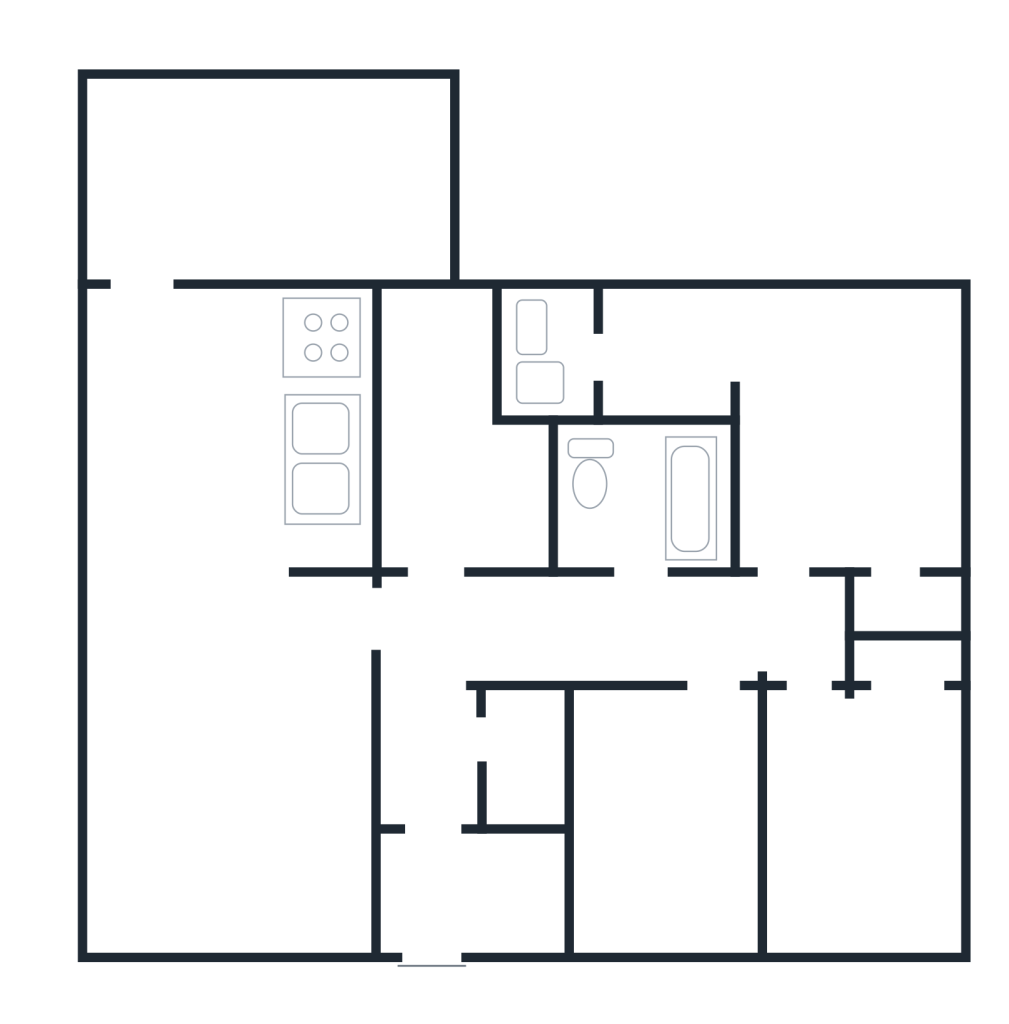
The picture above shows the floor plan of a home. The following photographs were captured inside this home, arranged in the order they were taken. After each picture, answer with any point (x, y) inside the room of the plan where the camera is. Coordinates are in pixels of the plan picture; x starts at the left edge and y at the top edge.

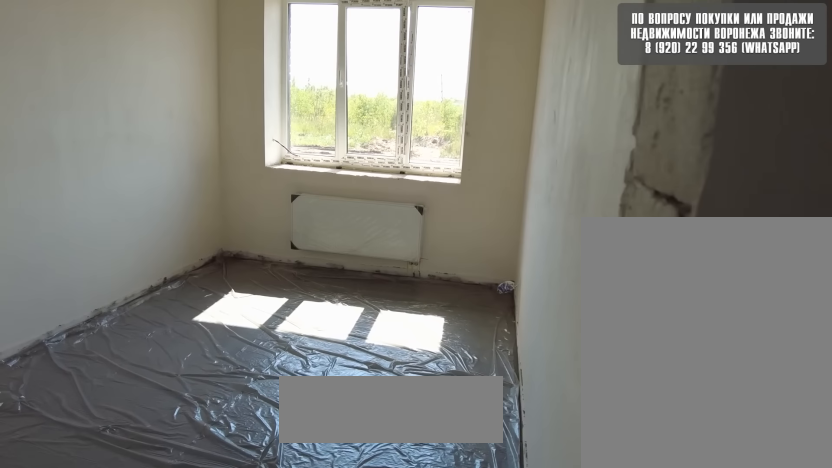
(834, 779)
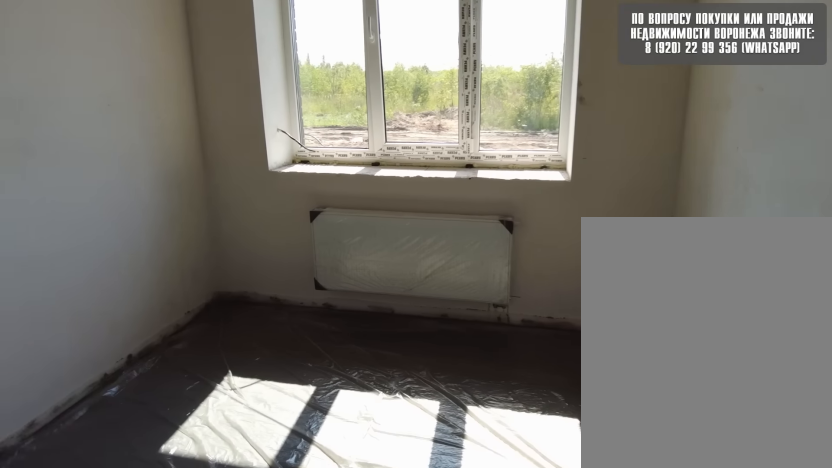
(838, 812)
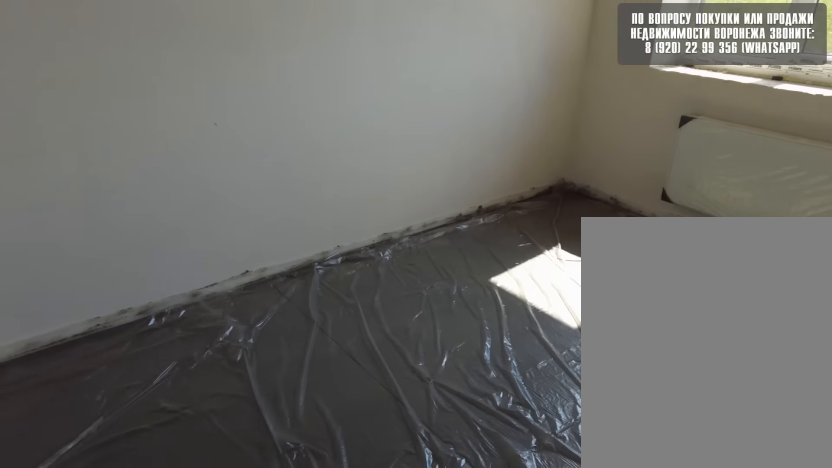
(836, 771)
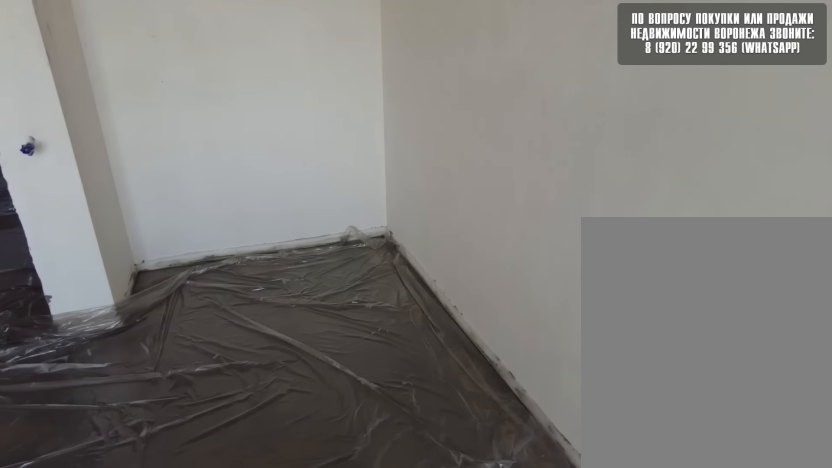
(837, 809)
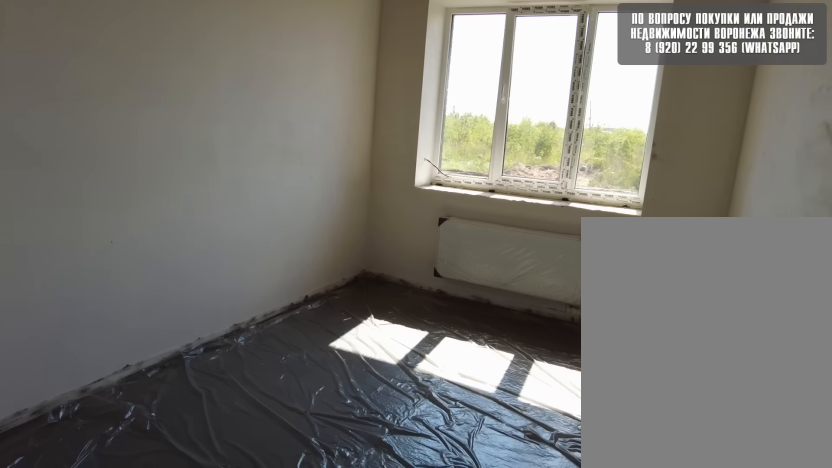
(838, 812)
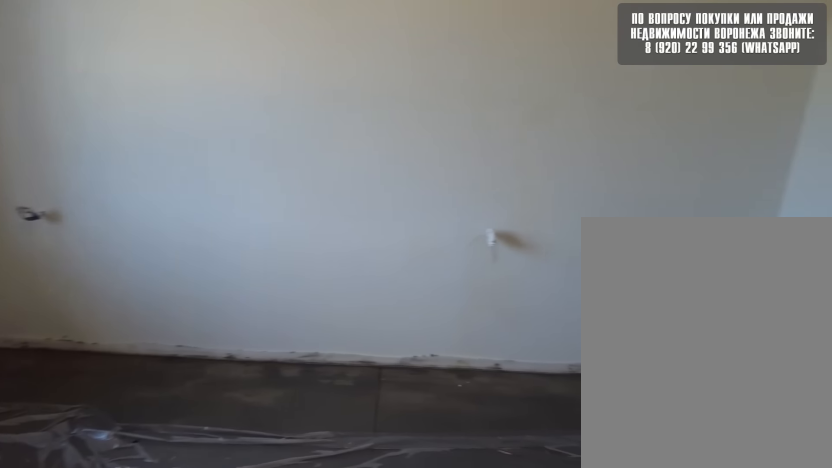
(831, 556)
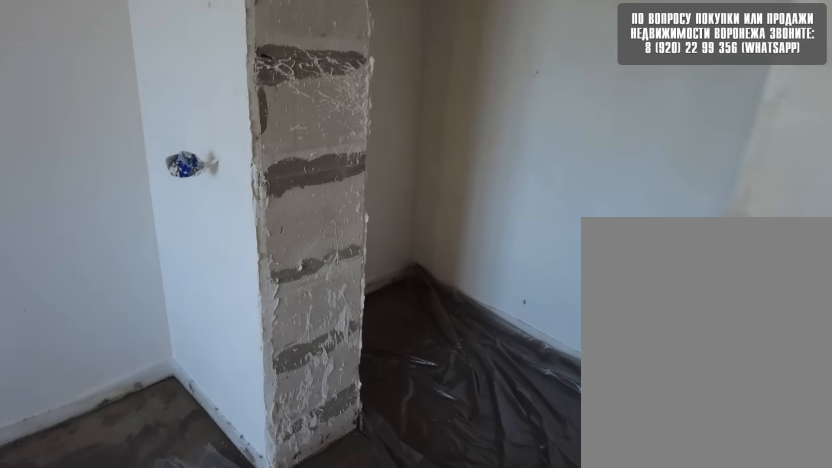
(830, 556)
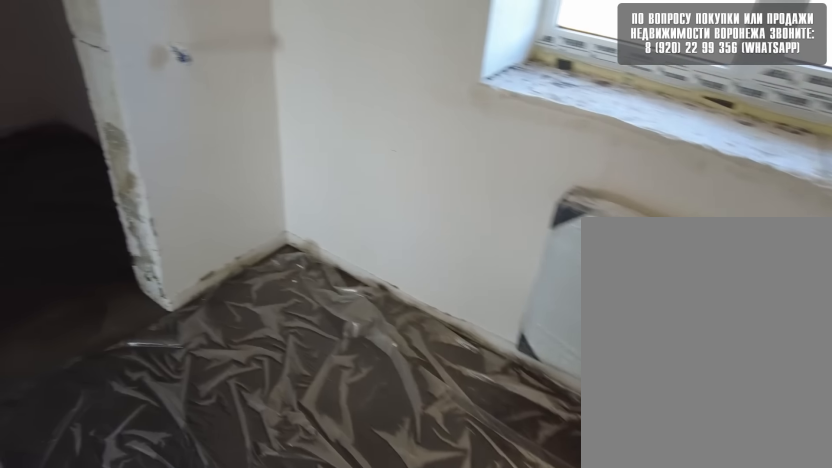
(824, 537)
